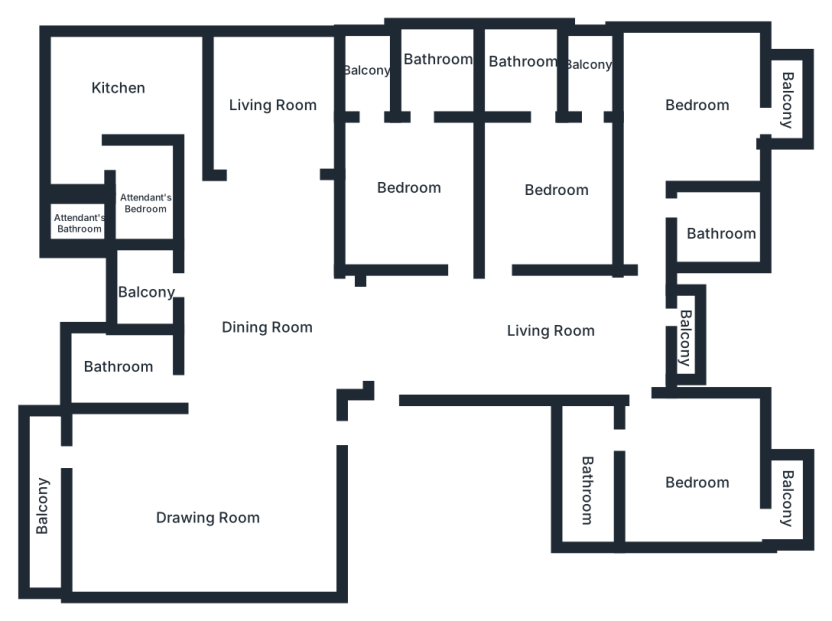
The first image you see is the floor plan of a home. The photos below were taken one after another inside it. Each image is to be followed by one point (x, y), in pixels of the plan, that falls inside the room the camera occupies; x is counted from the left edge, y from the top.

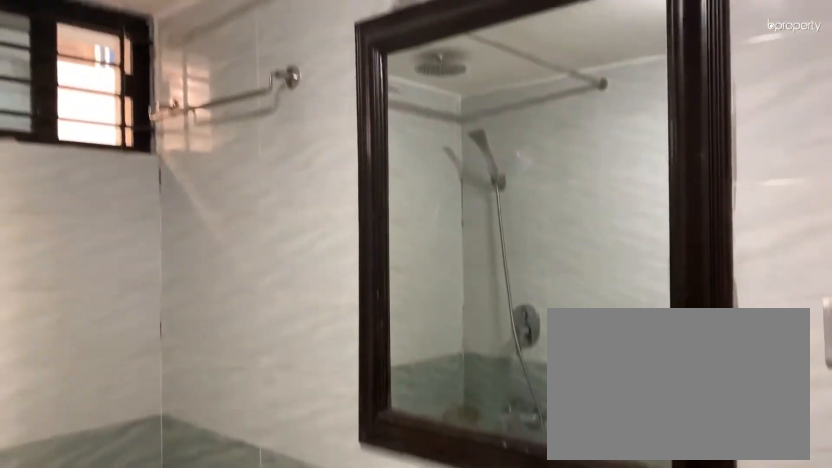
(130, 370)
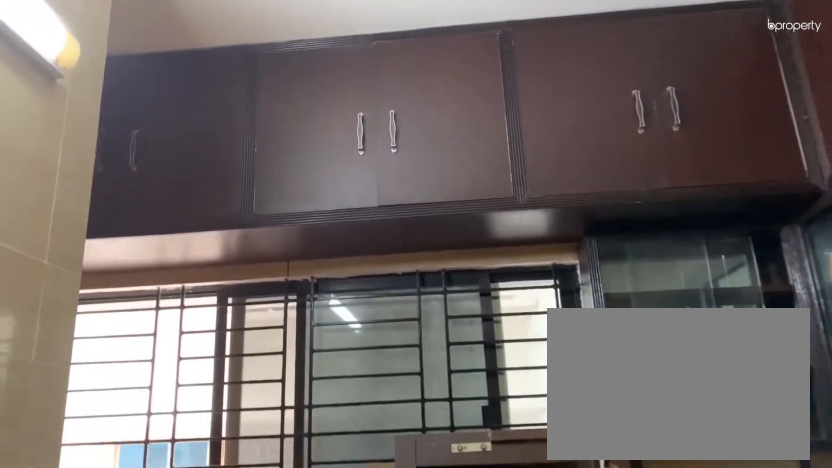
(114, 81)
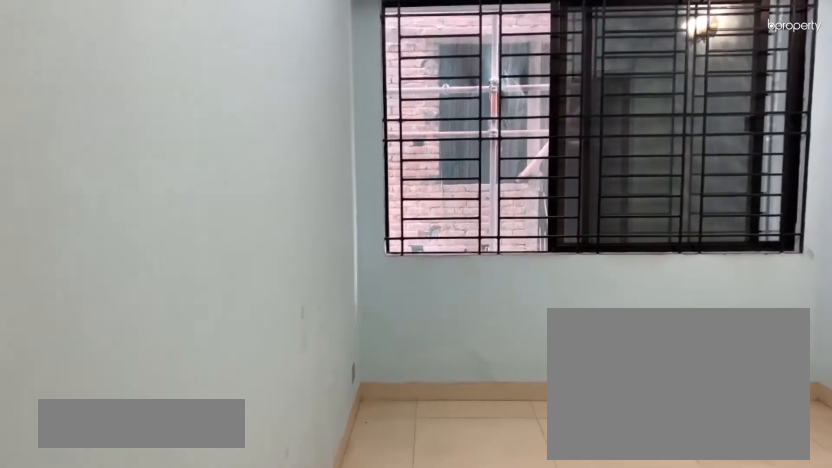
(265, 89)
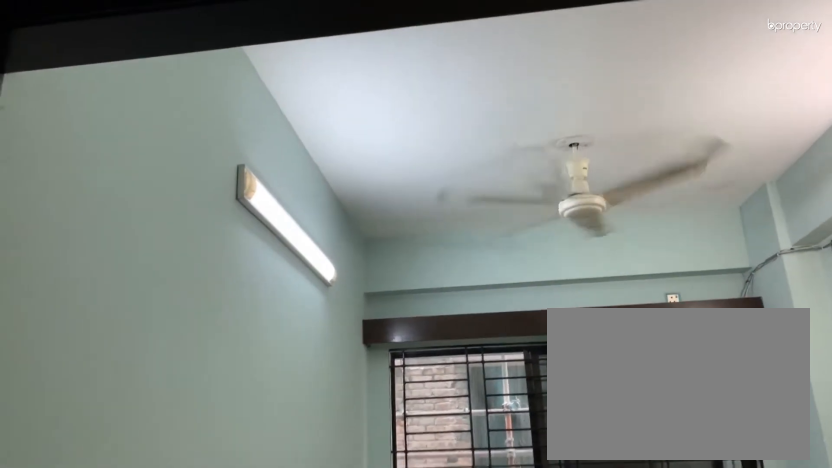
(265, 89)
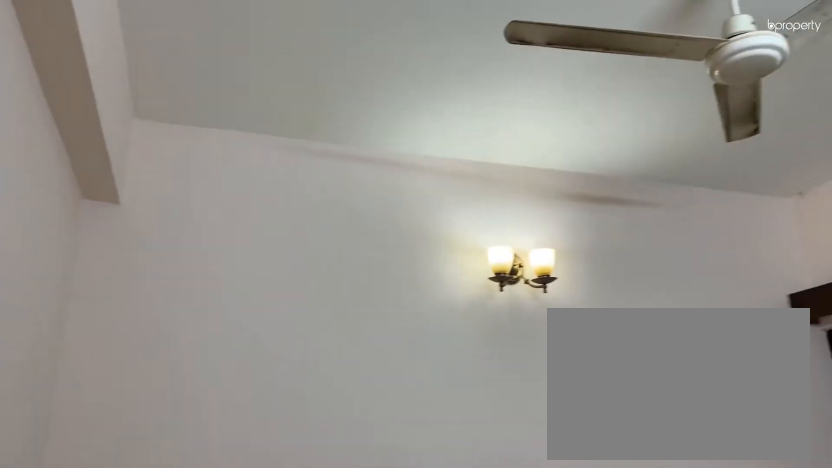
(405, 176)
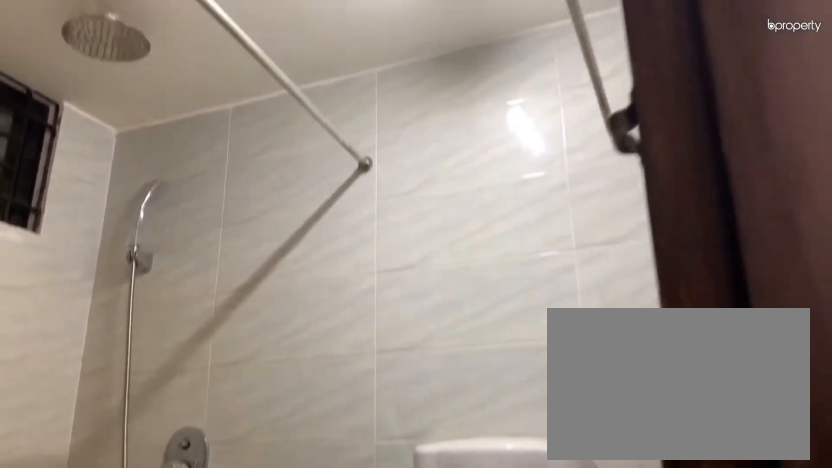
(430, 67)
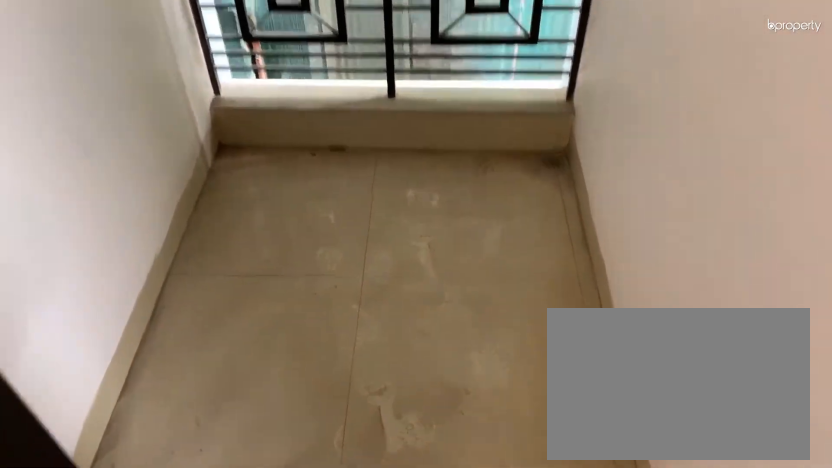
(366, 74)
